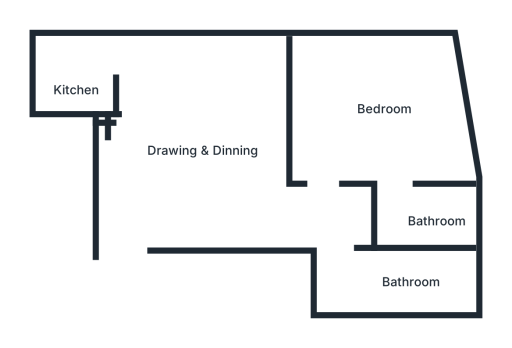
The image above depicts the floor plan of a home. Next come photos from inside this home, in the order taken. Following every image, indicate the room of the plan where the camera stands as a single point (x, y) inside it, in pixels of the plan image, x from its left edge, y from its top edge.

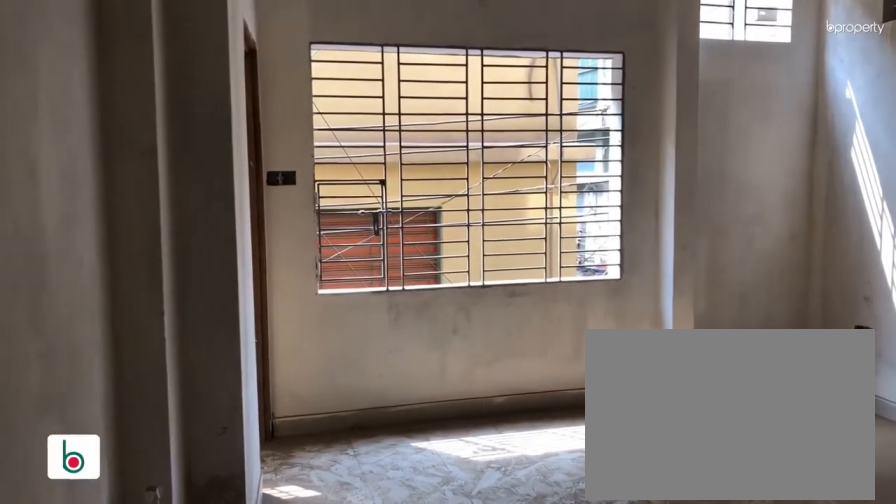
(160, 189)
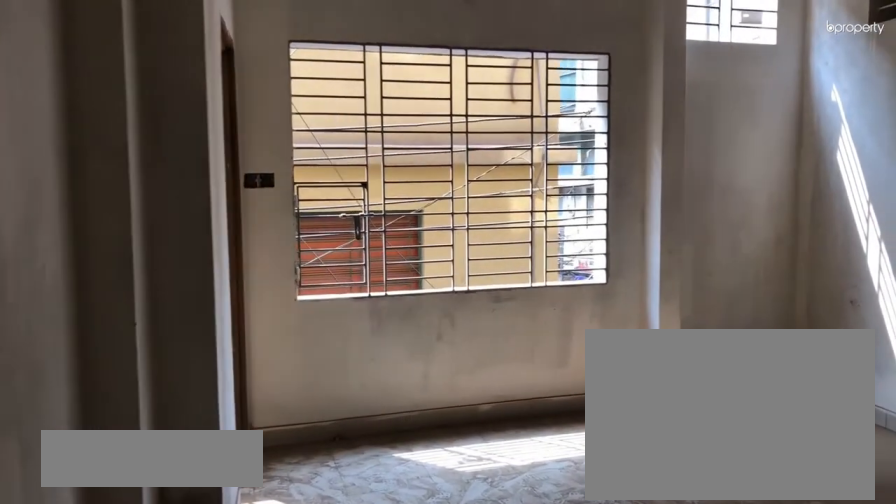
(160, 189)
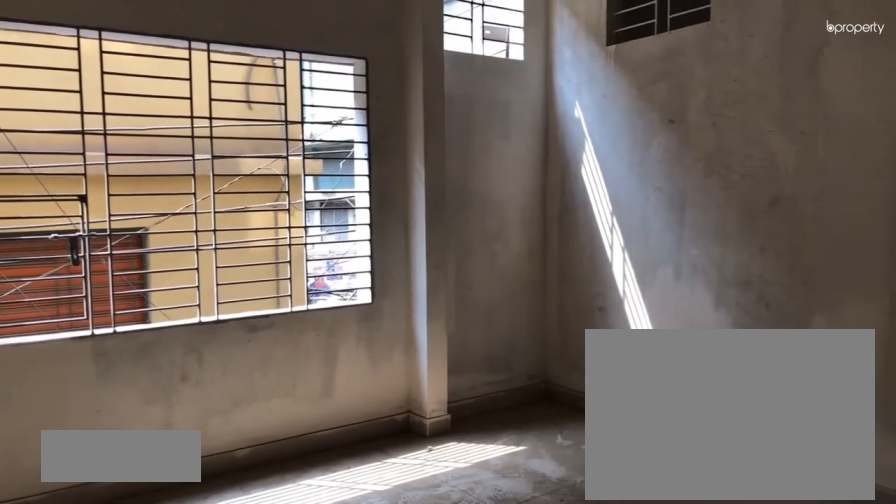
(193, 145)
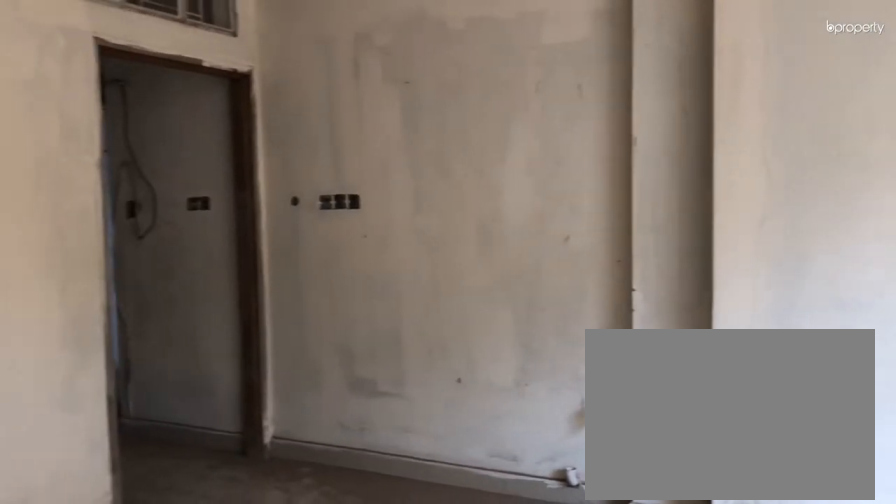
(193, 145)
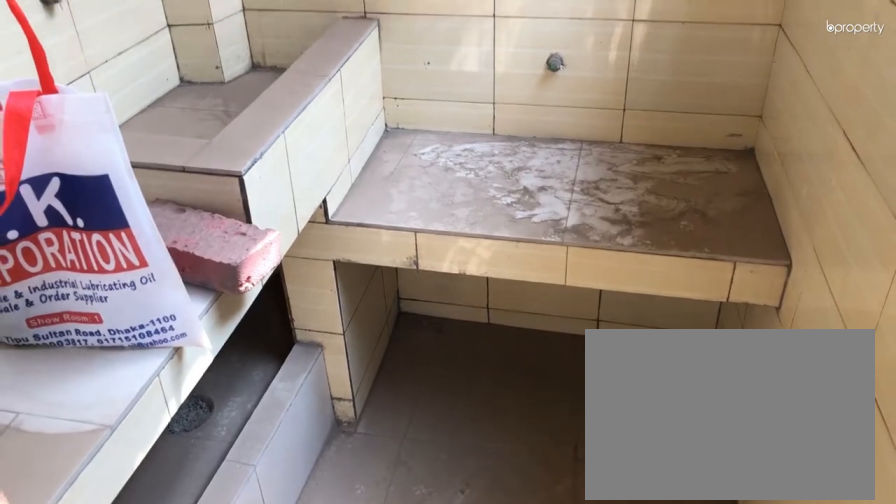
(78, 72)
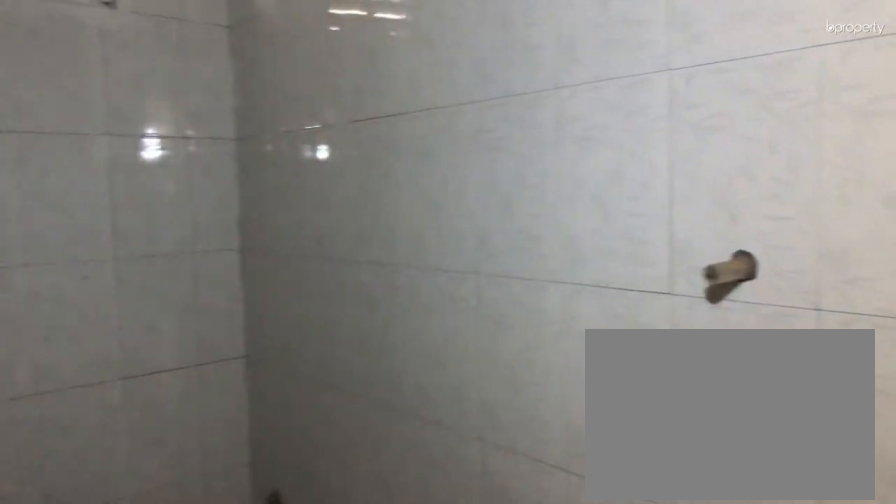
(398, 279)
